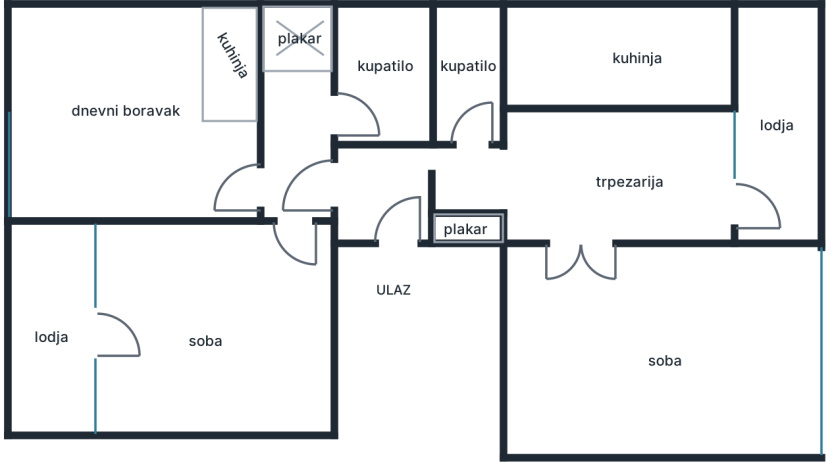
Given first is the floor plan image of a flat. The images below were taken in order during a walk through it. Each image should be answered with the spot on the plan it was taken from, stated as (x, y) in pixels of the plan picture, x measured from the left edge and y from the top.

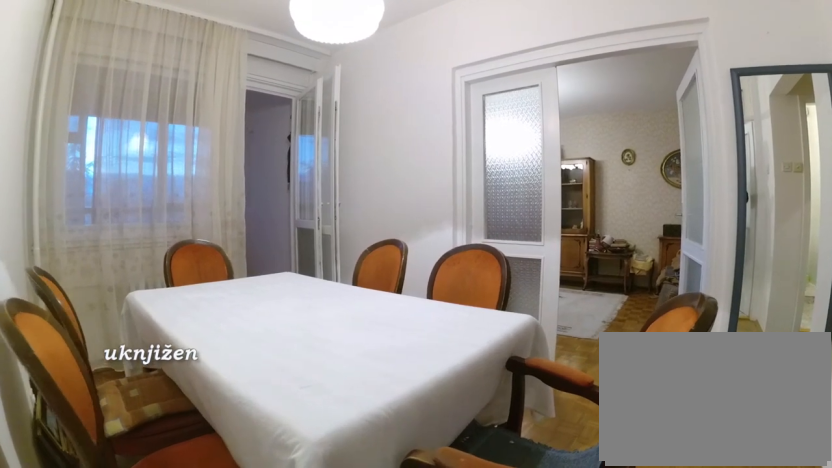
(539, 118)
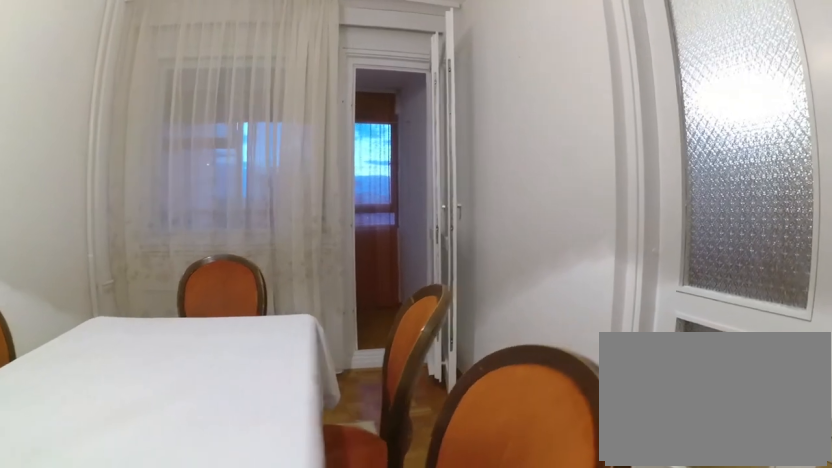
(565, 170)
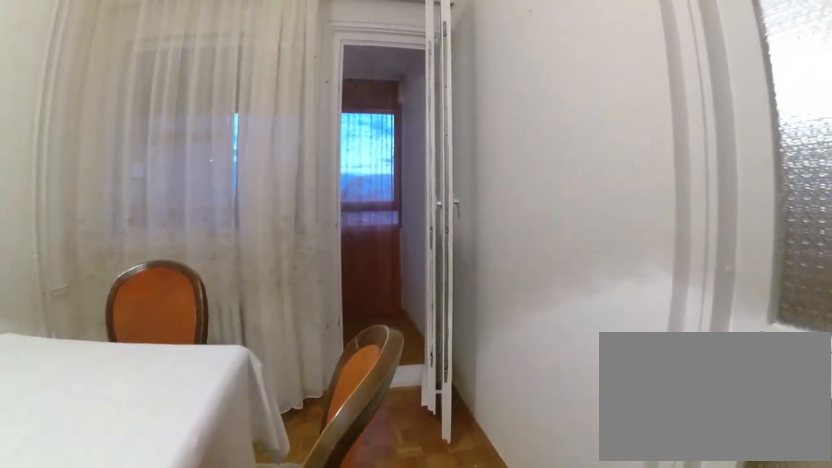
(587, 179)
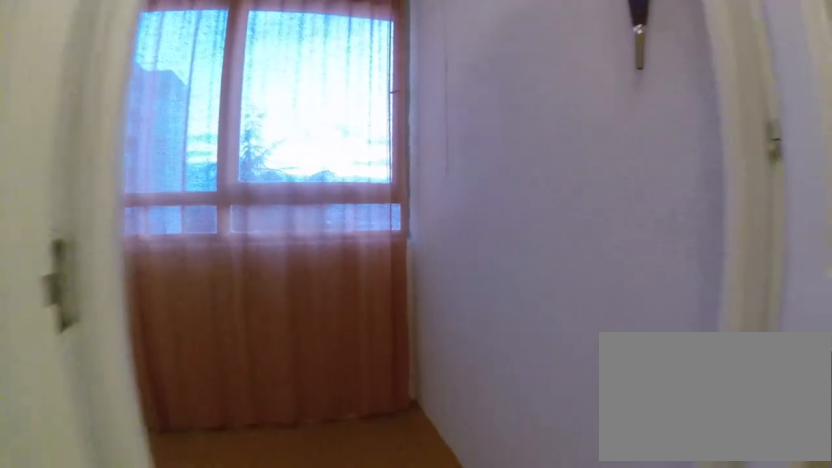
(698, 206)
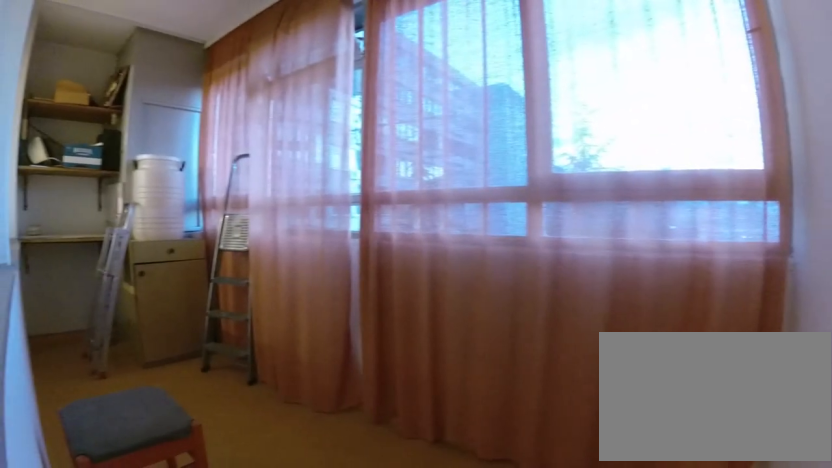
(729, 214)
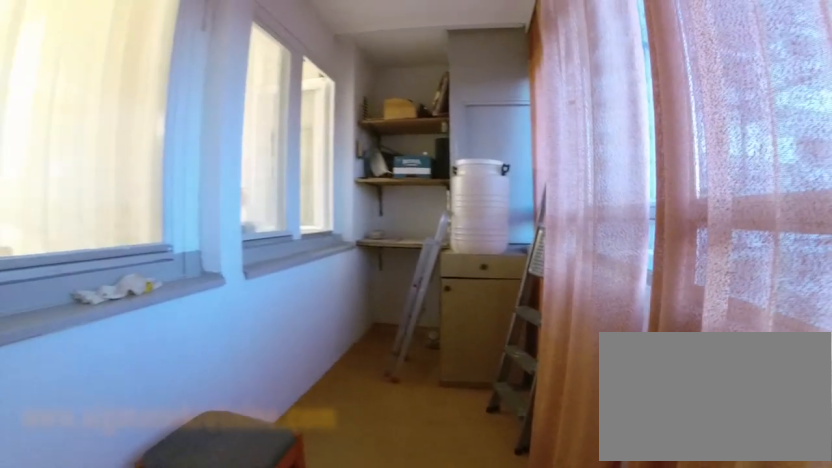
(802, 214)
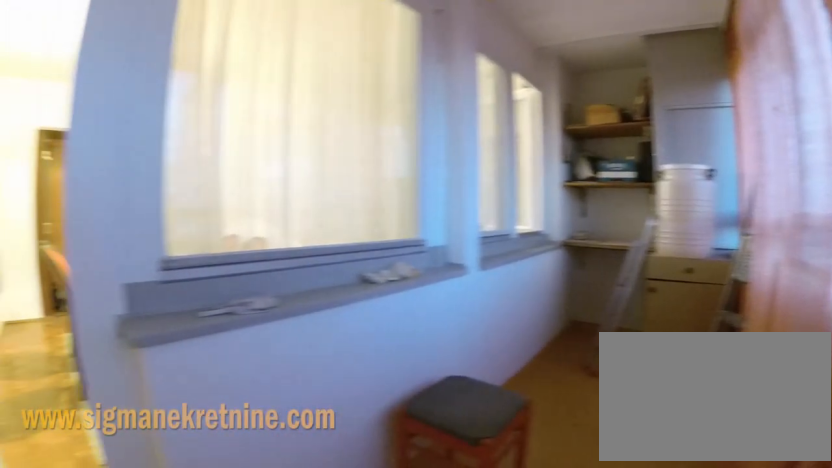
(820, 214)
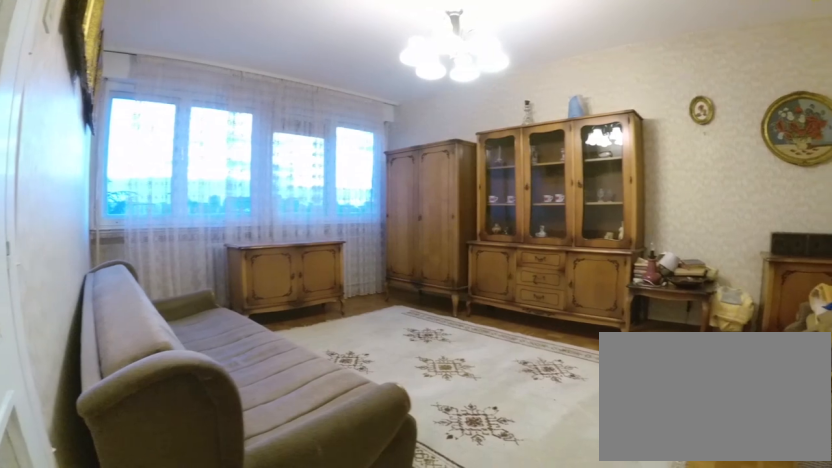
(541, 241)
